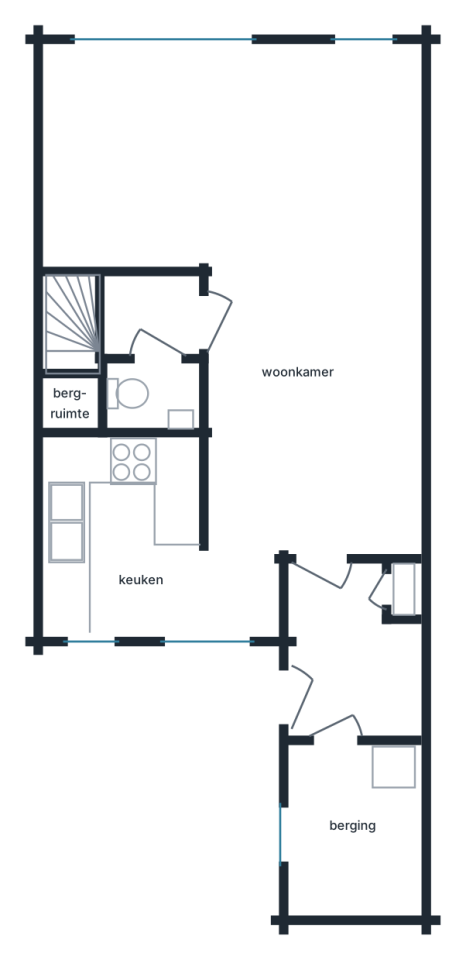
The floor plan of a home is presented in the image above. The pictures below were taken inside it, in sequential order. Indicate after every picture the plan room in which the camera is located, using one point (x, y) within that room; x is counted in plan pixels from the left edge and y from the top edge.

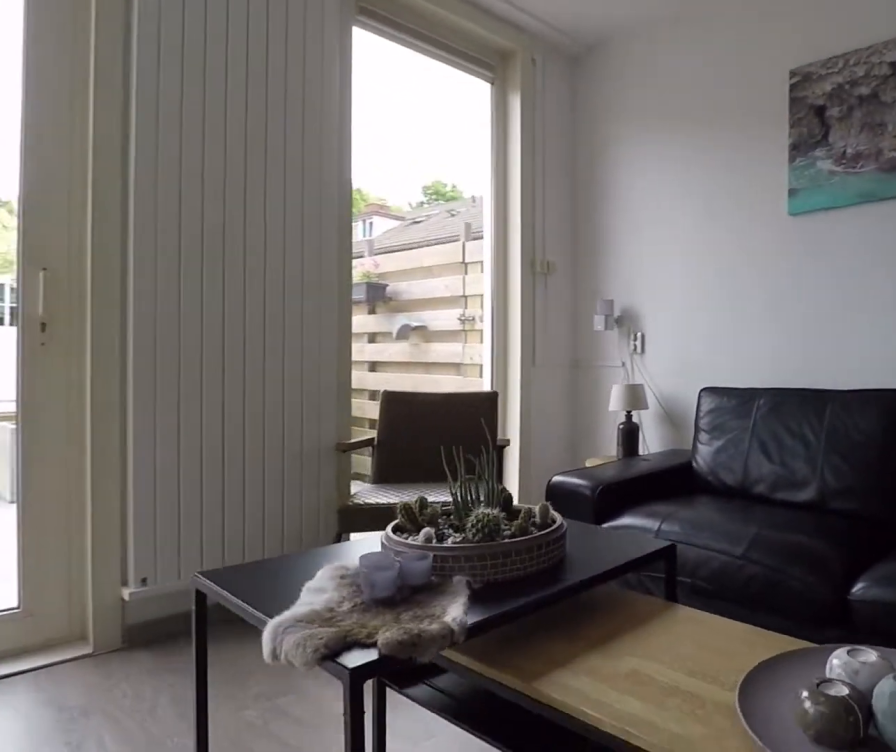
(71, 232)
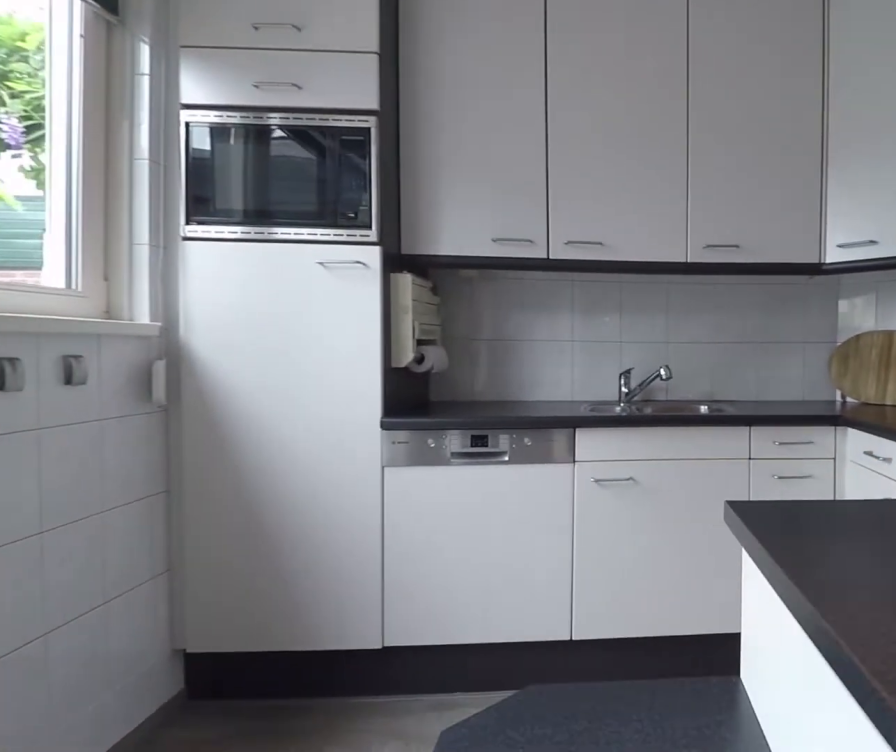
(142, 546)
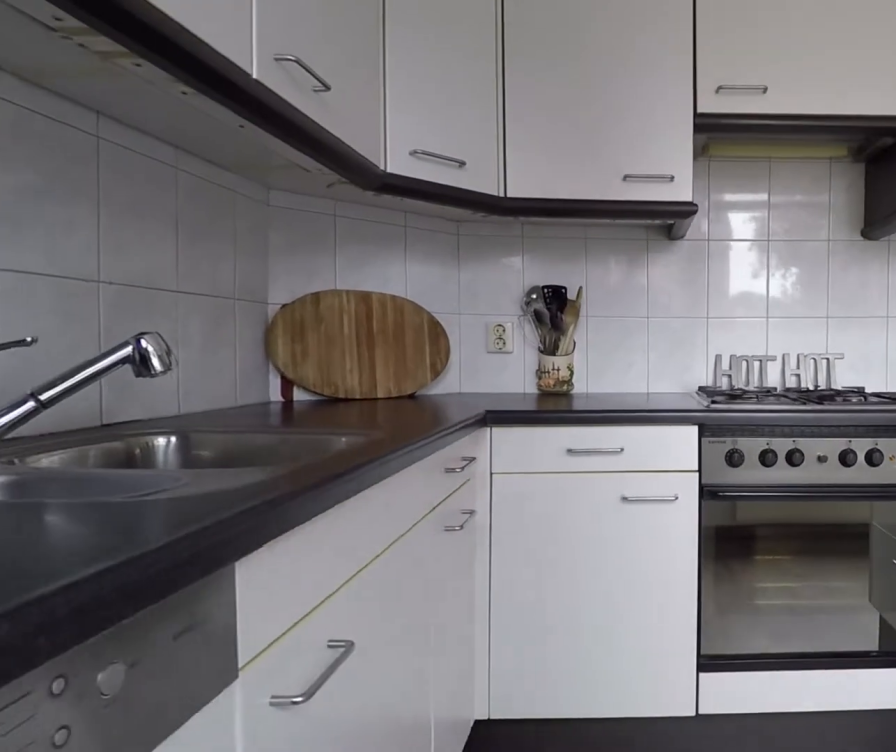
(142, 546)
